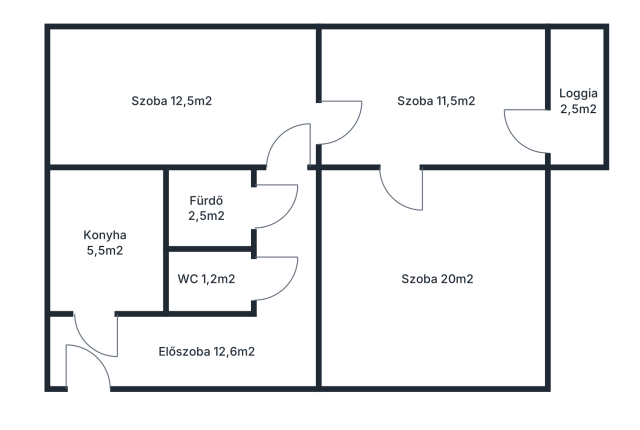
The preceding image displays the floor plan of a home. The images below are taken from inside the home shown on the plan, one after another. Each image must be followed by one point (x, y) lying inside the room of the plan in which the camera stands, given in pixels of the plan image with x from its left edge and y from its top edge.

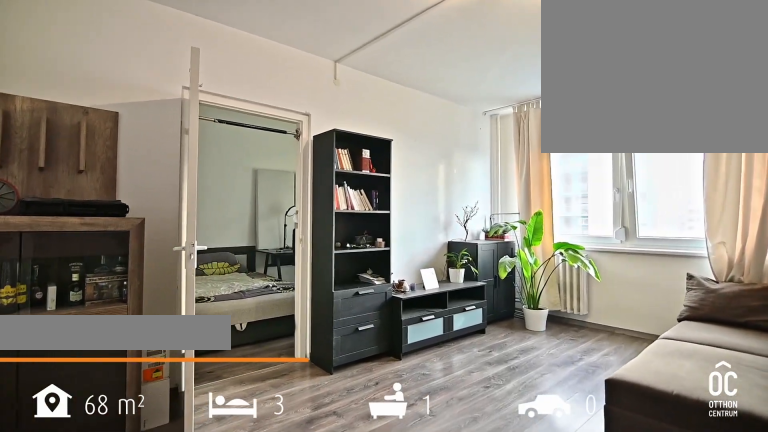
(434, 282)
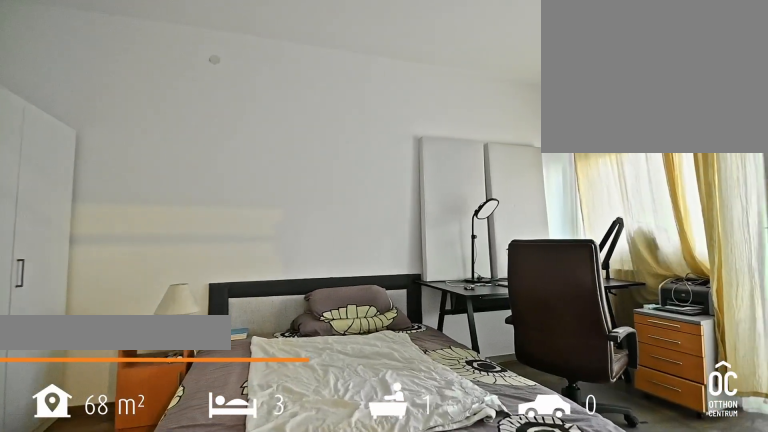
(428, 97)
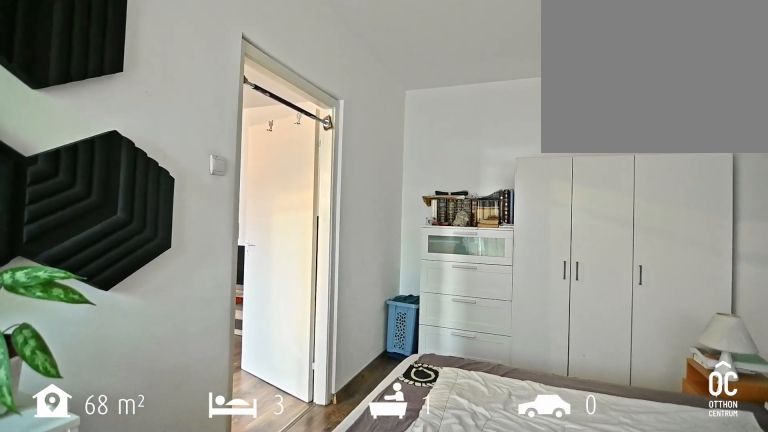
(428, 97)
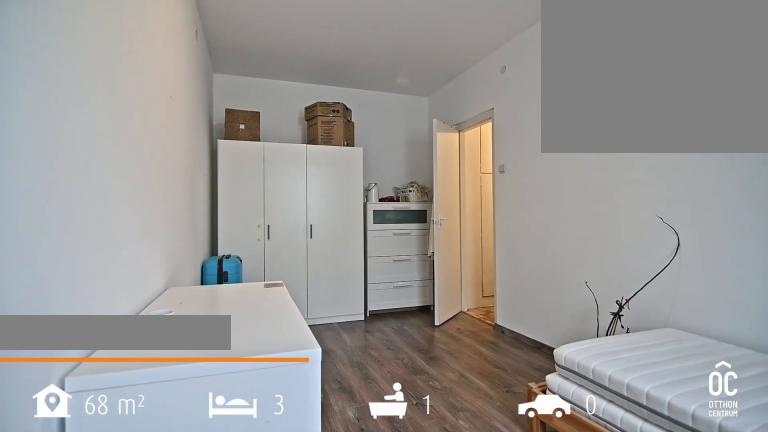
(183, 99)
